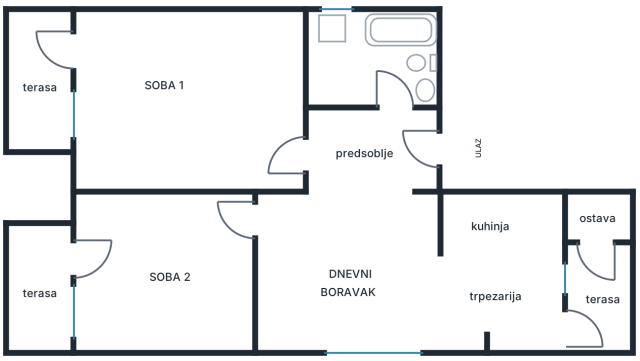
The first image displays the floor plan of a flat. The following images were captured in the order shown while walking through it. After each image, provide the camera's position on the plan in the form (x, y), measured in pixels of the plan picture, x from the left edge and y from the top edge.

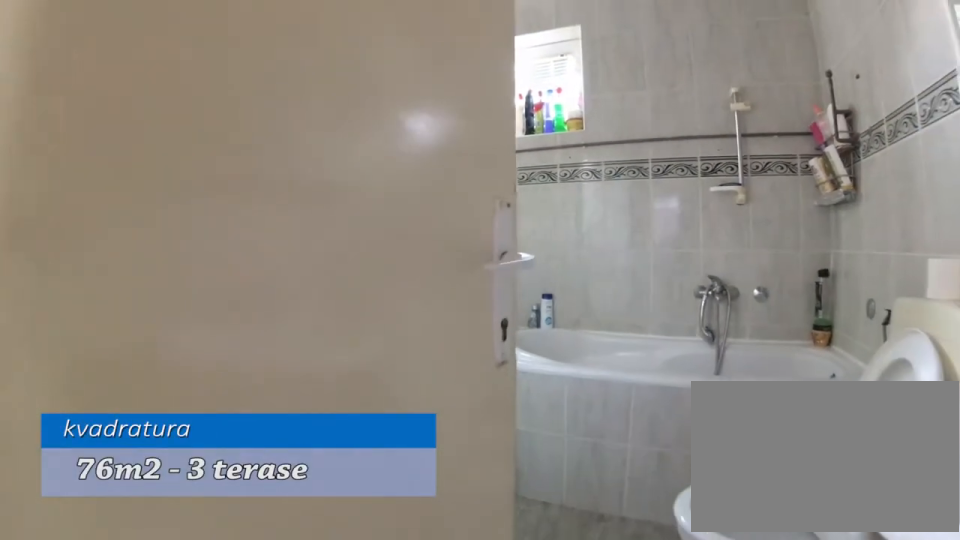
(402, 122)
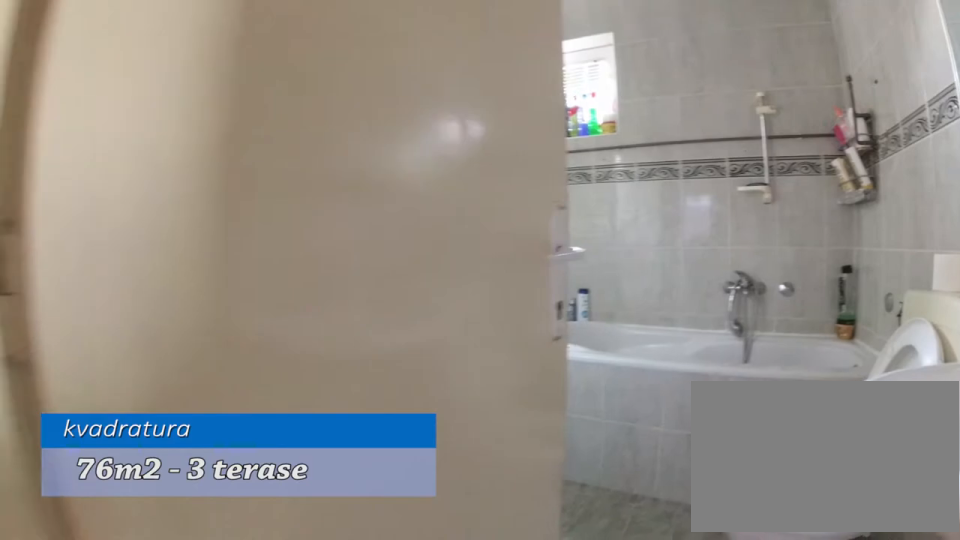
(401, 126)
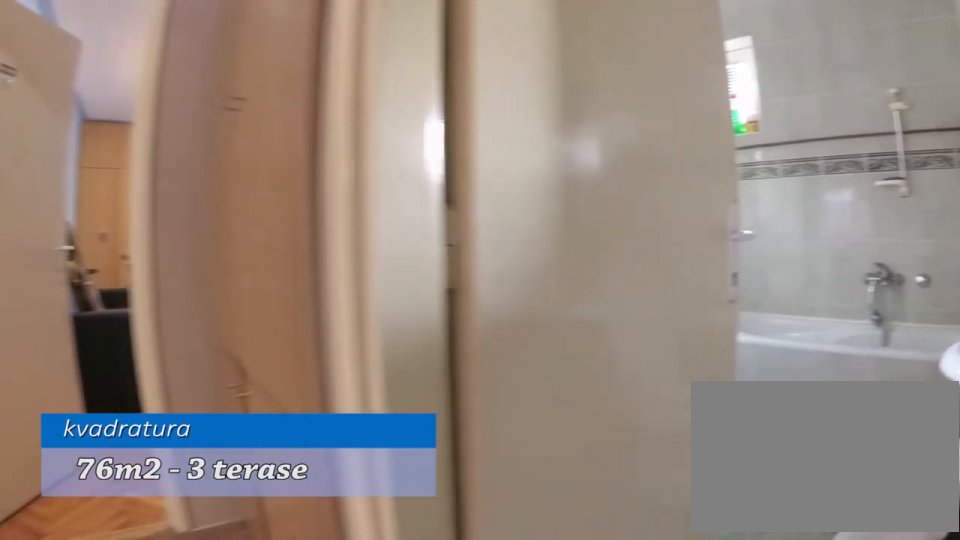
(410, 133)
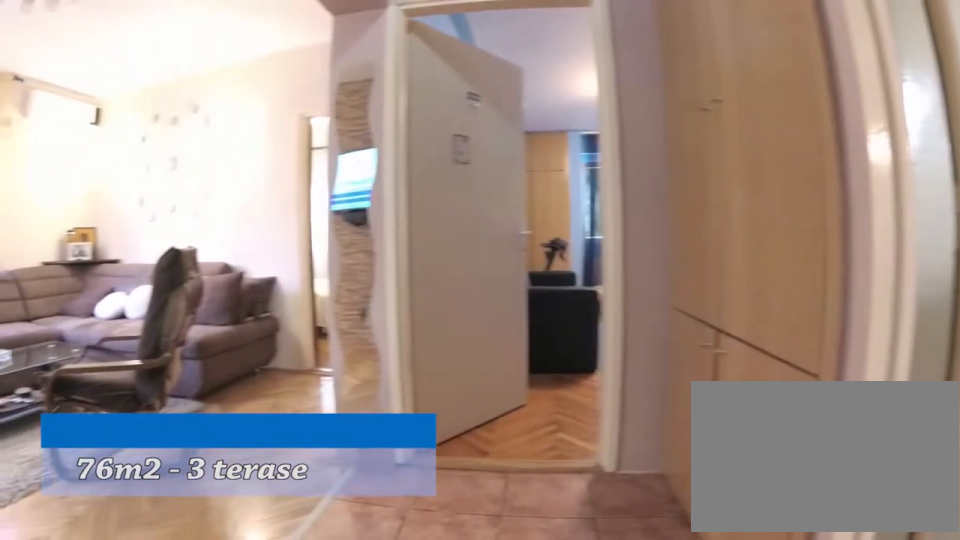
(425, 139)
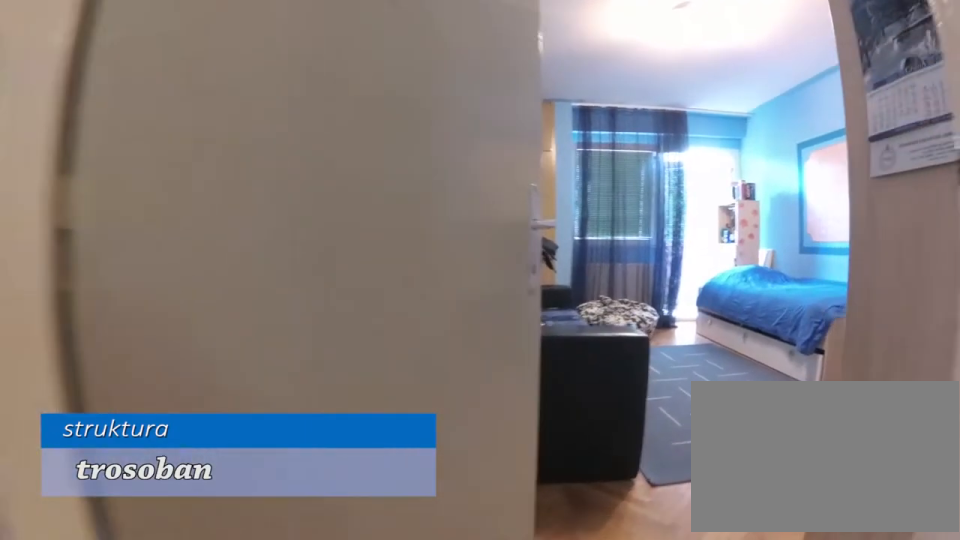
(335, 141)
